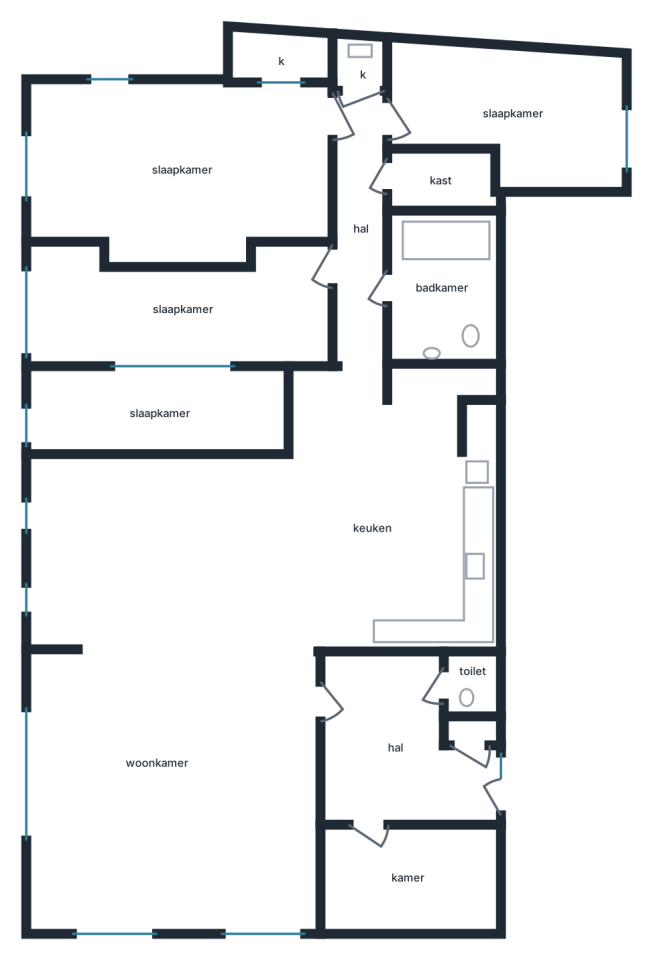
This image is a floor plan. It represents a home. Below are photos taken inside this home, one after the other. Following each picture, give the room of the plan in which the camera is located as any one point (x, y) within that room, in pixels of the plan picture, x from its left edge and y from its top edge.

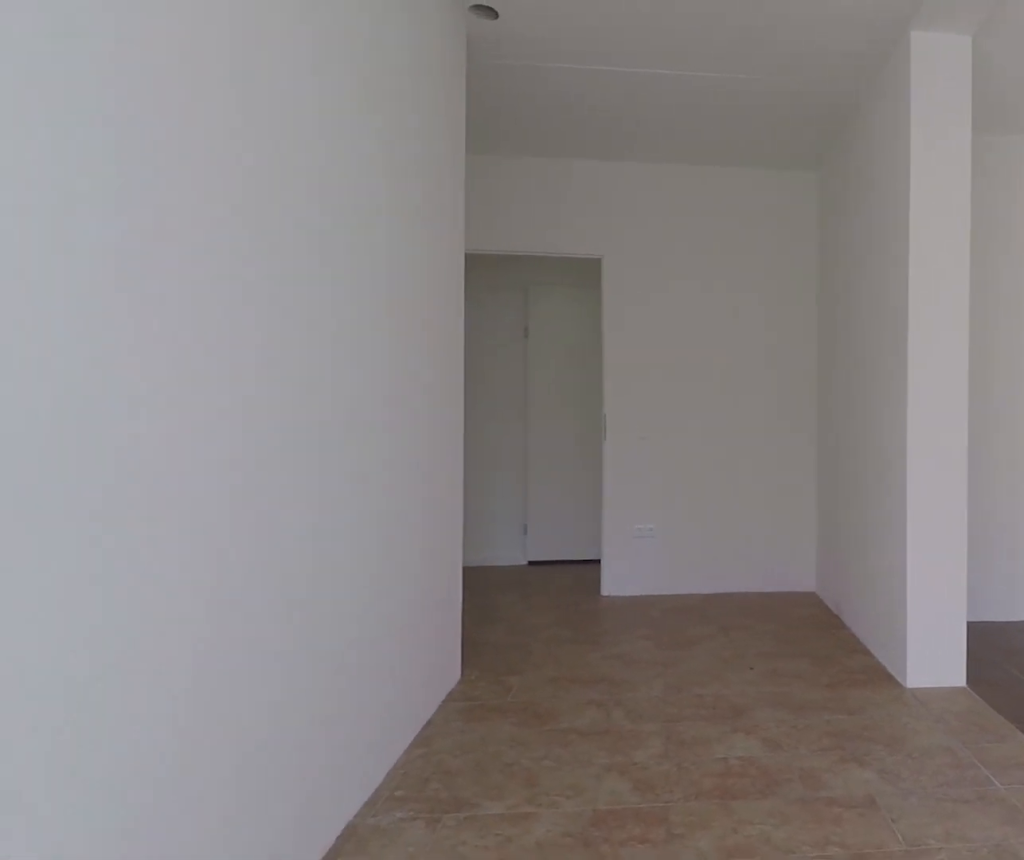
(183, 308)
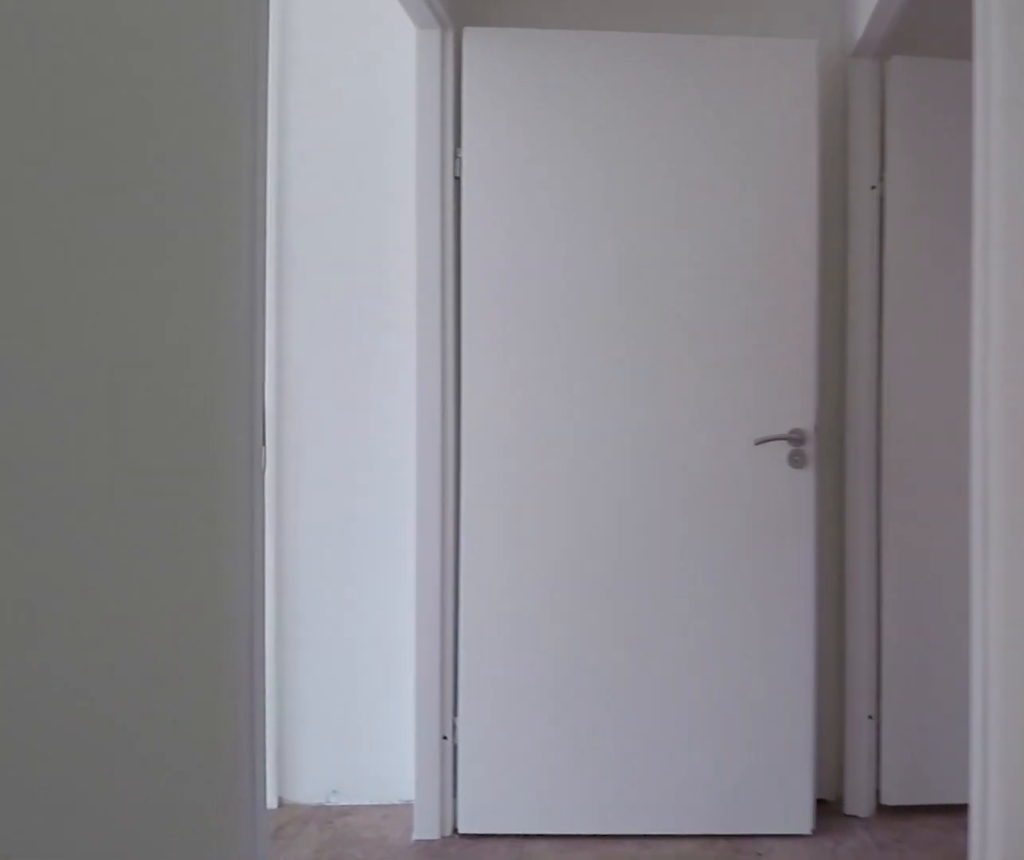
(360, 225)
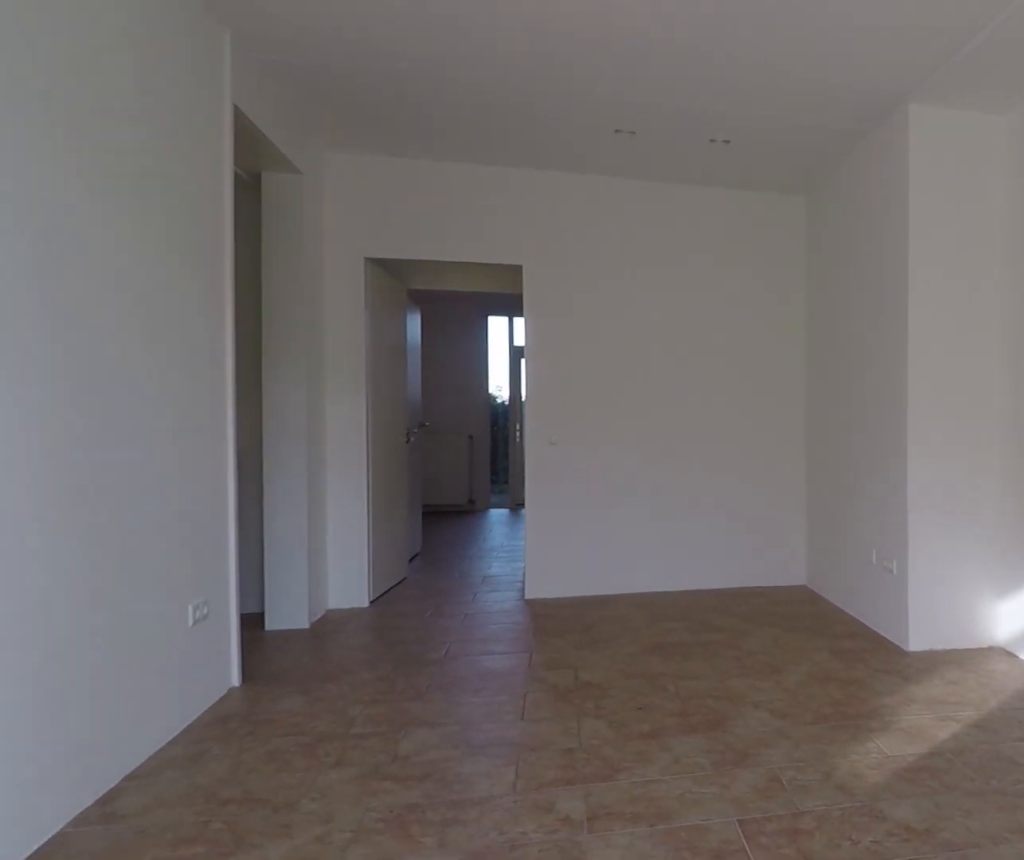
(182, 169)
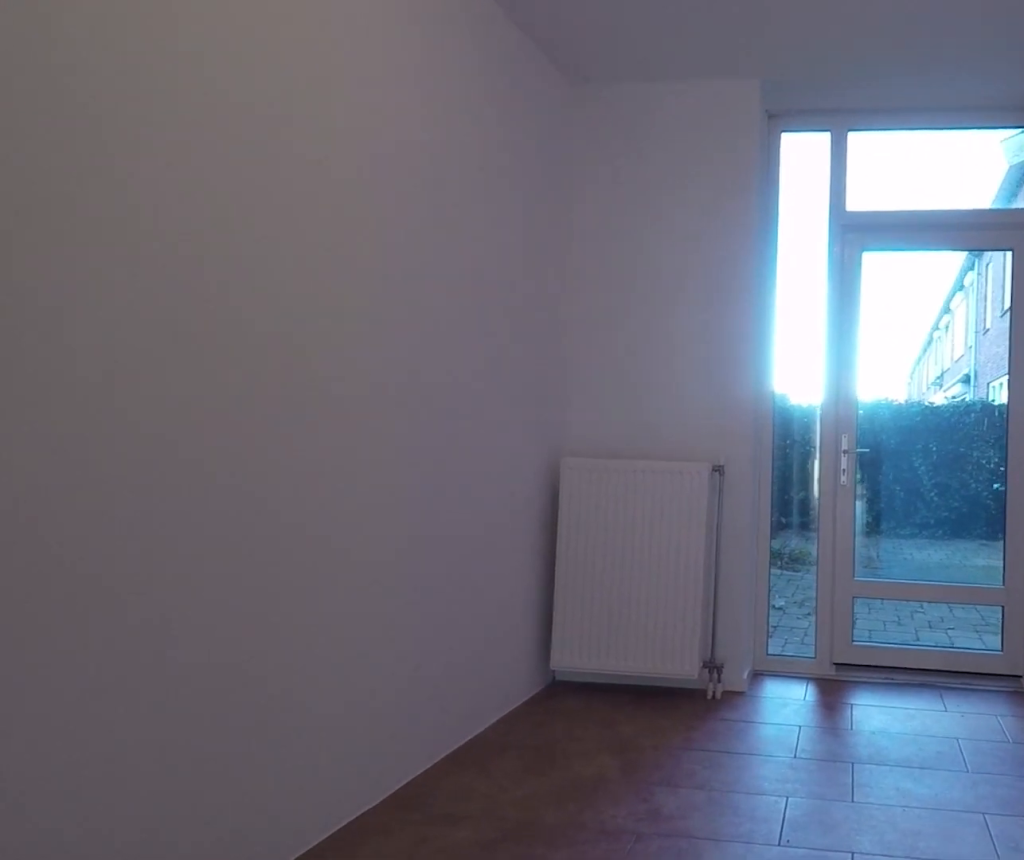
(512, 112)
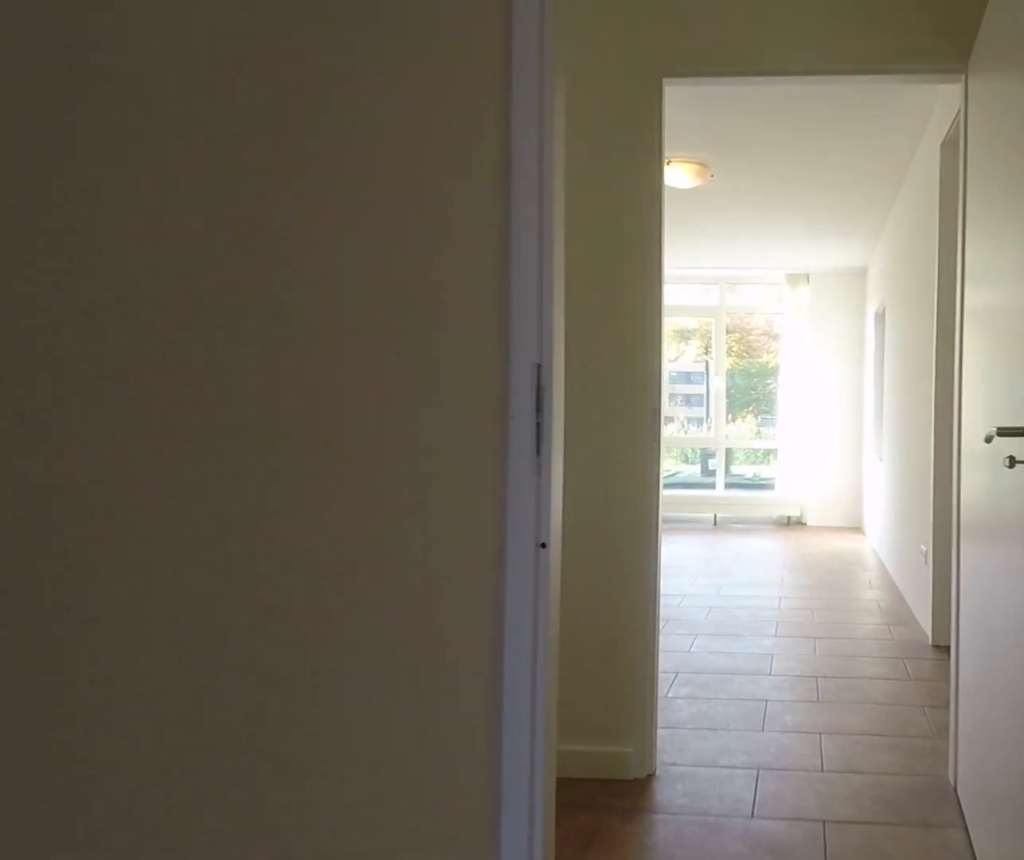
(512, 112)
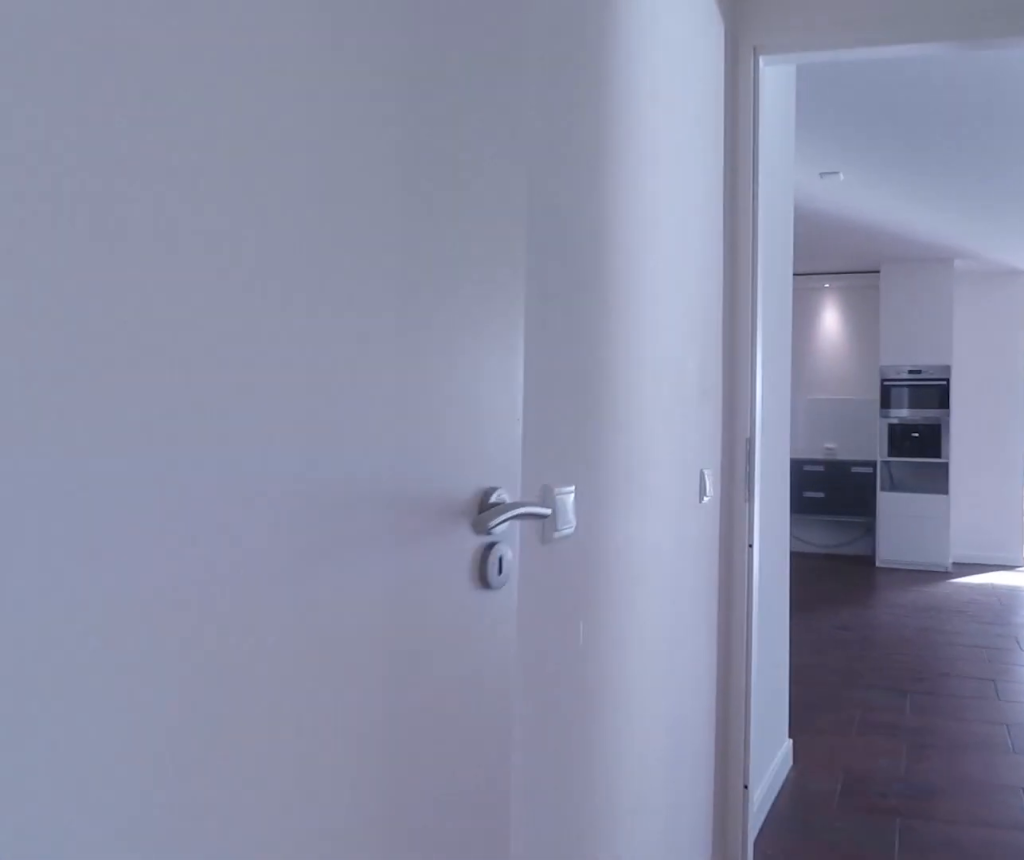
(360, 225)
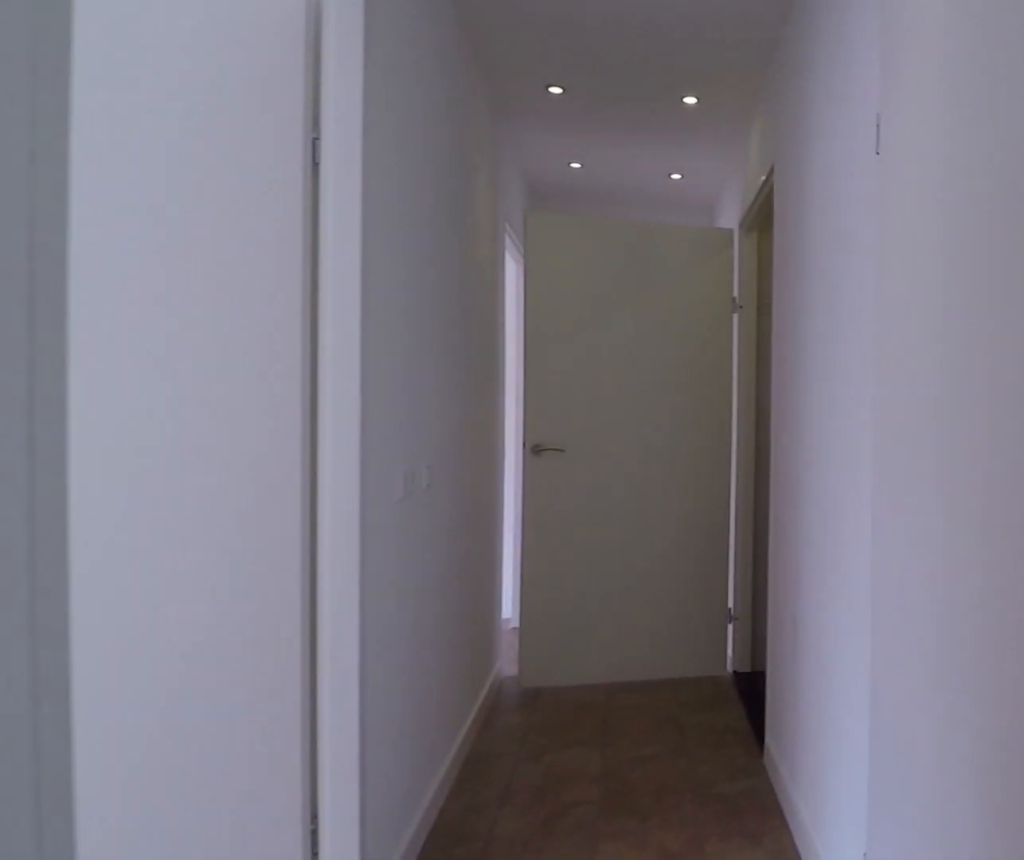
(360, 225)
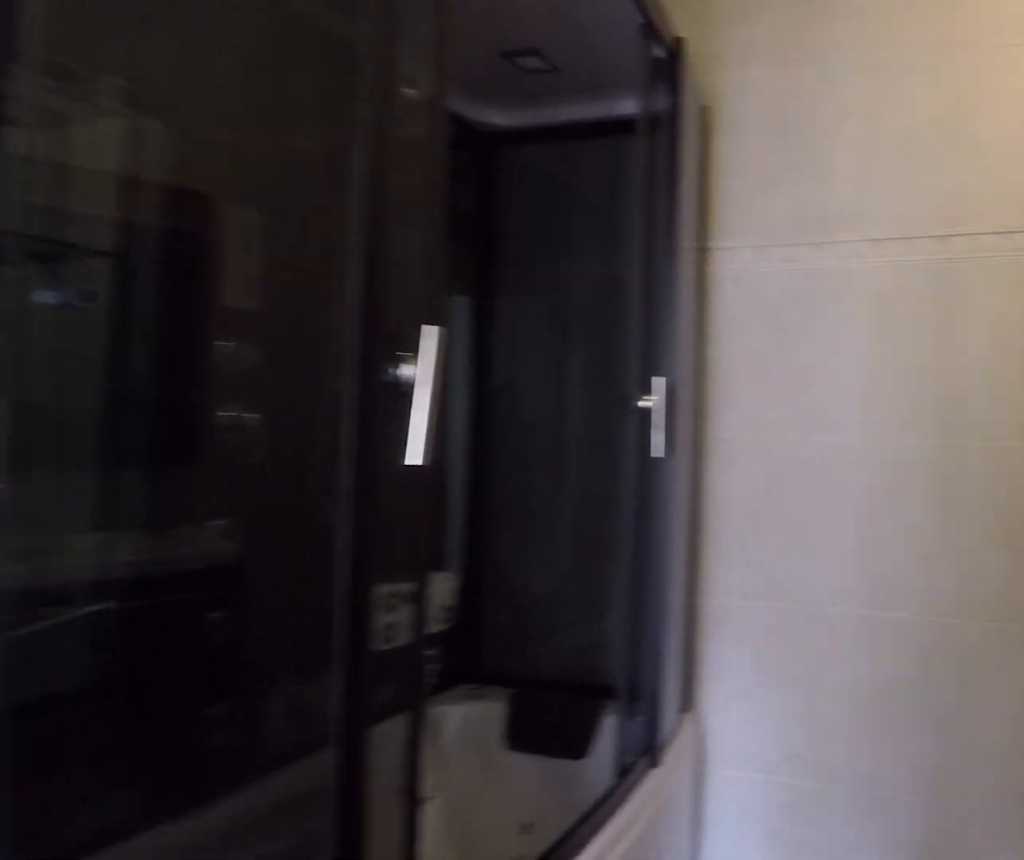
(441, 288)
